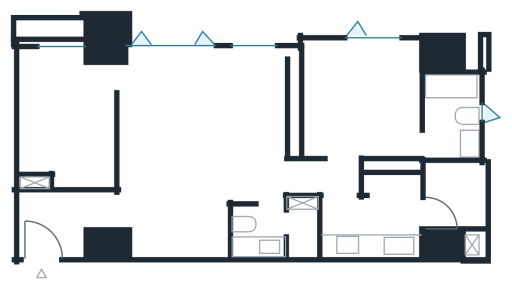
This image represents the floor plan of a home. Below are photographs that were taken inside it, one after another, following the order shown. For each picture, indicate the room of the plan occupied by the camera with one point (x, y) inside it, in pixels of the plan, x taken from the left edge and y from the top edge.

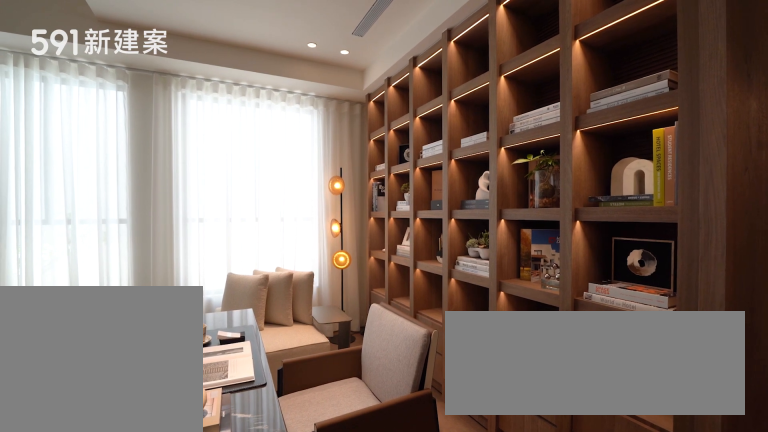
(265, 111)
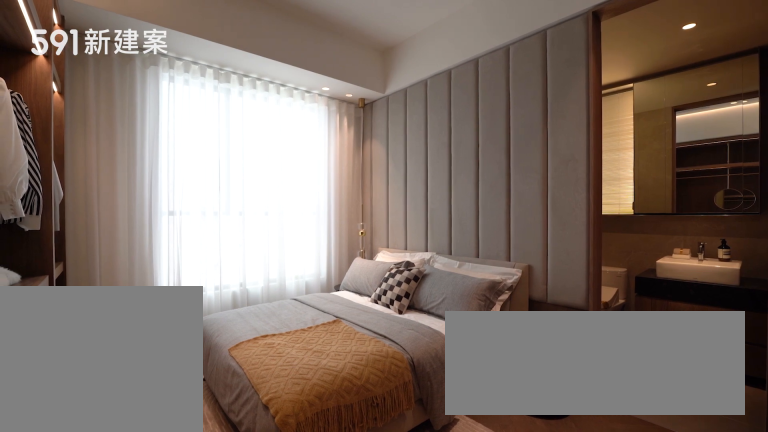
(363, 100)
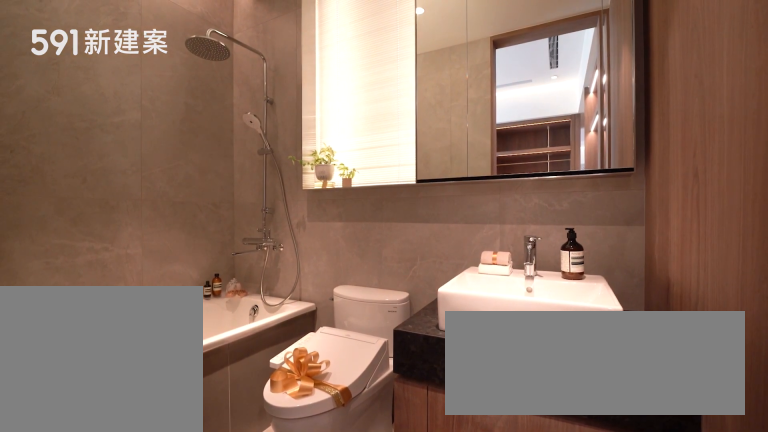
(452, 111)
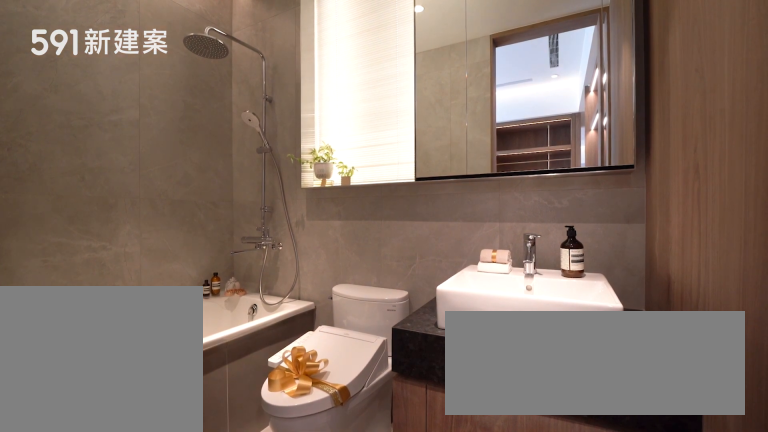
(452, 111)
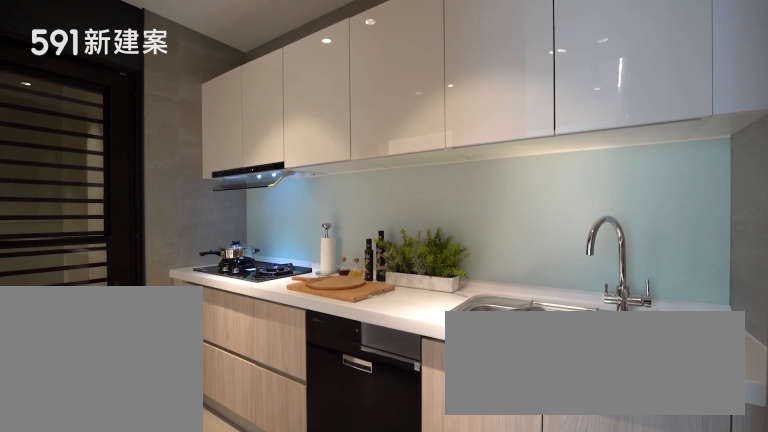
(373, 220)
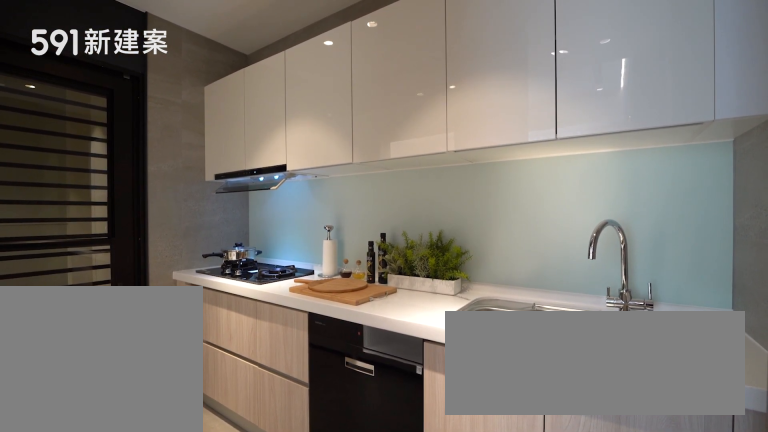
(373, 220)
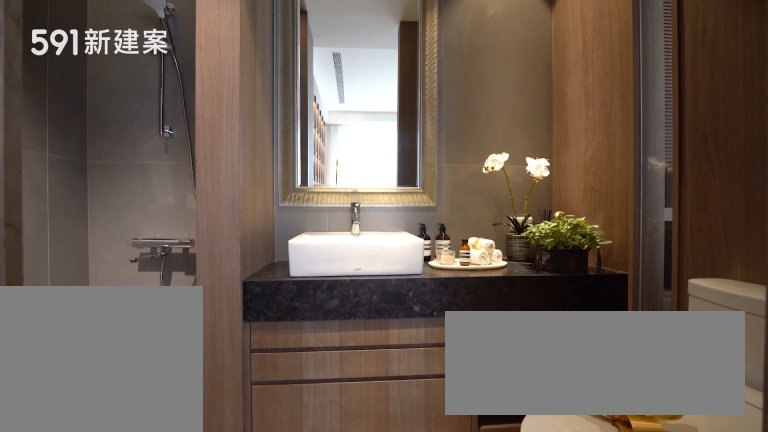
(273, 232)
